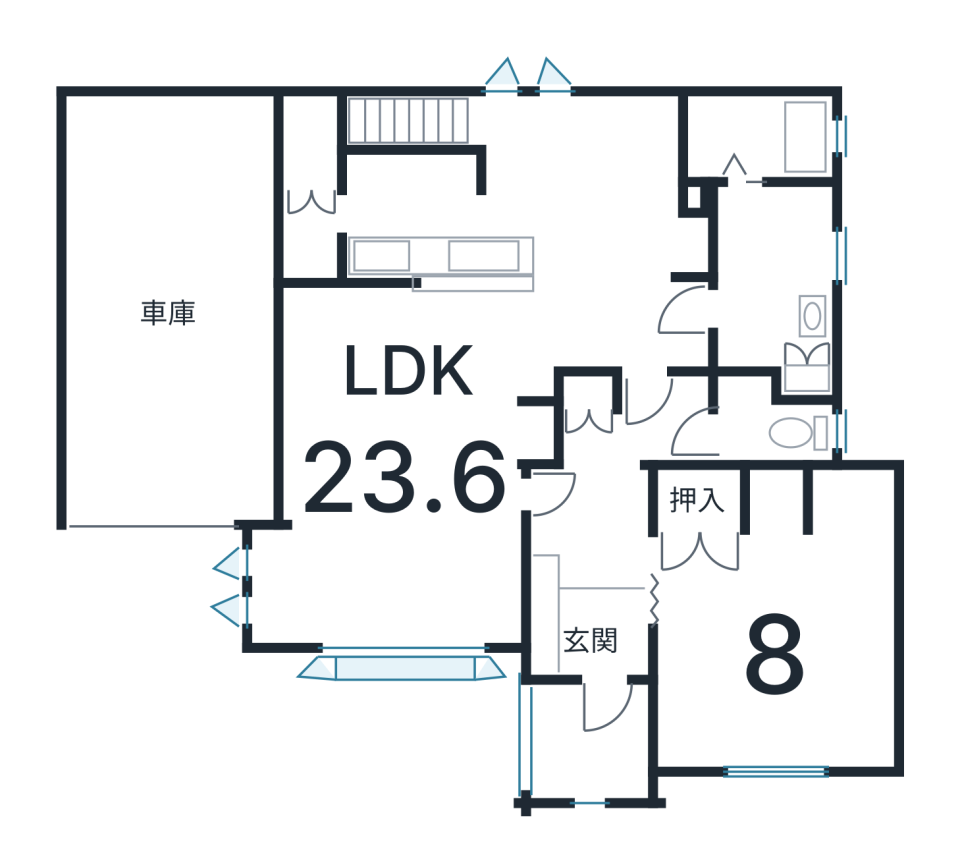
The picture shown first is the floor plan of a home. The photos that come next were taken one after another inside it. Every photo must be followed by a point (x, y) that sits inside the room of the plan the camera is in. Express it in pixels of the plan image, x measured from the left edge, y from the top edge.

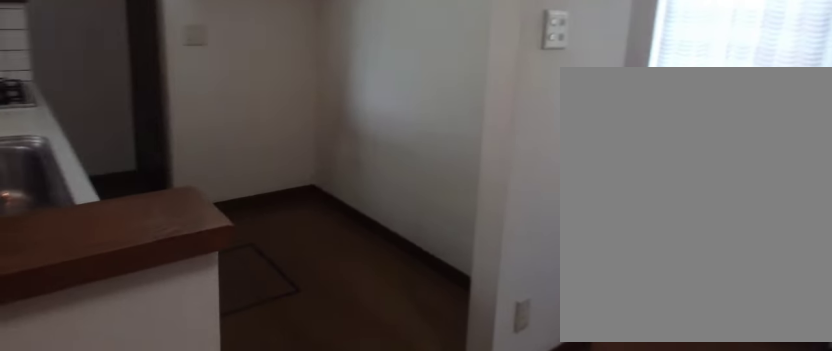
(531, 237)
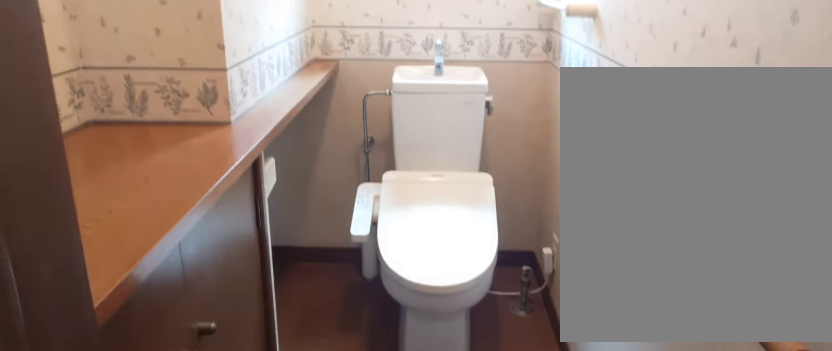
(765, 437)
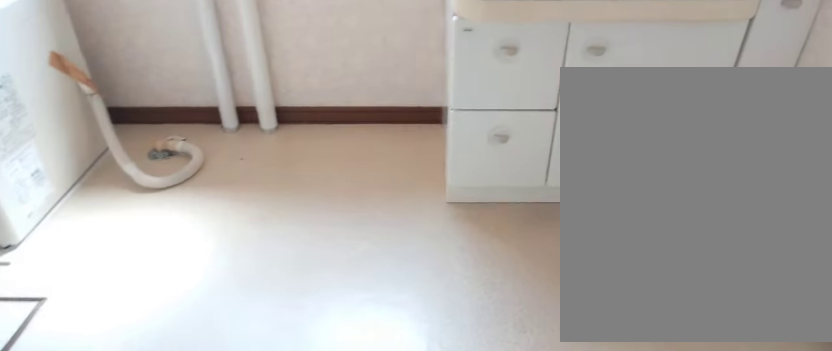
(747, 293)
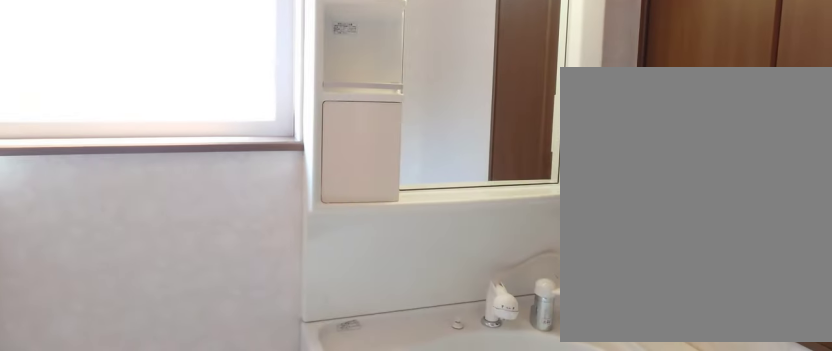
(747, 293)
